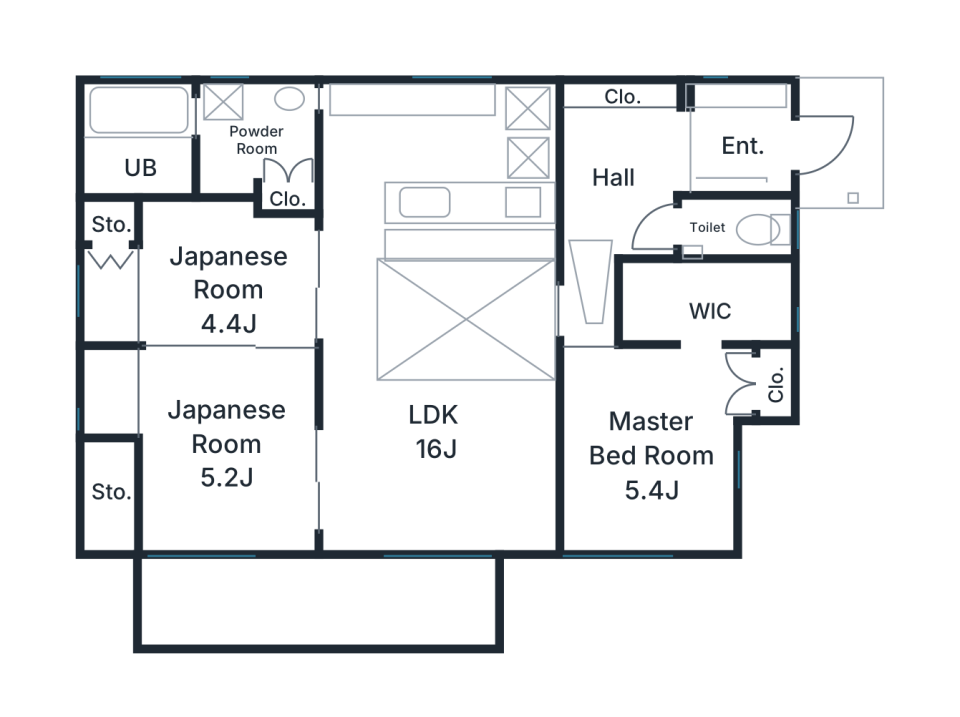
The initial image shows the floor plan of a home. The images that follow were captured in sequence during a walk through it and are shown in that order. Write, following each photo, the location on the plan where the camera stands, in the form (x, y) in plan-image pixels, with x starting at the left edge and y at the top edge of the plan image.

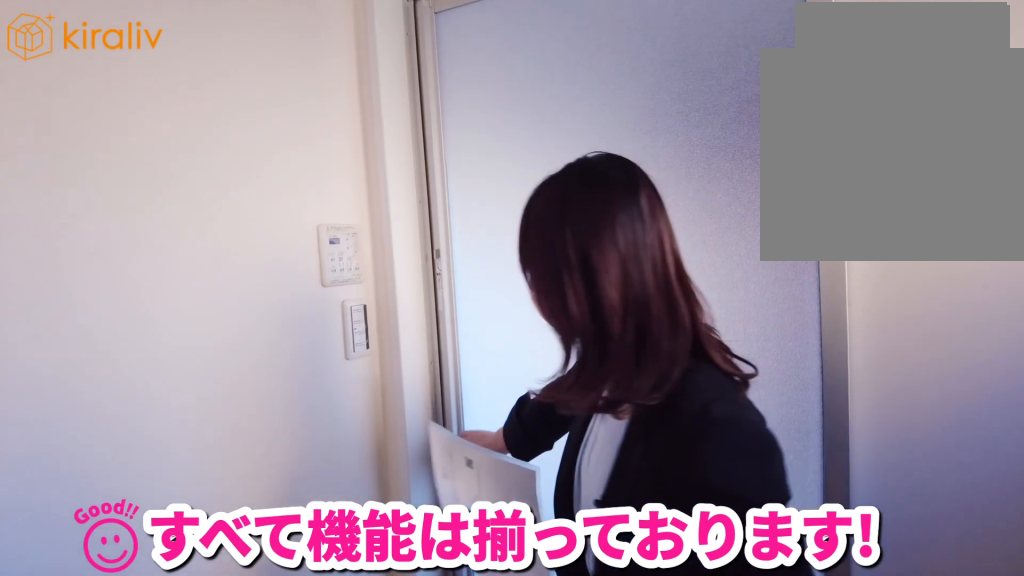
(169, 168)
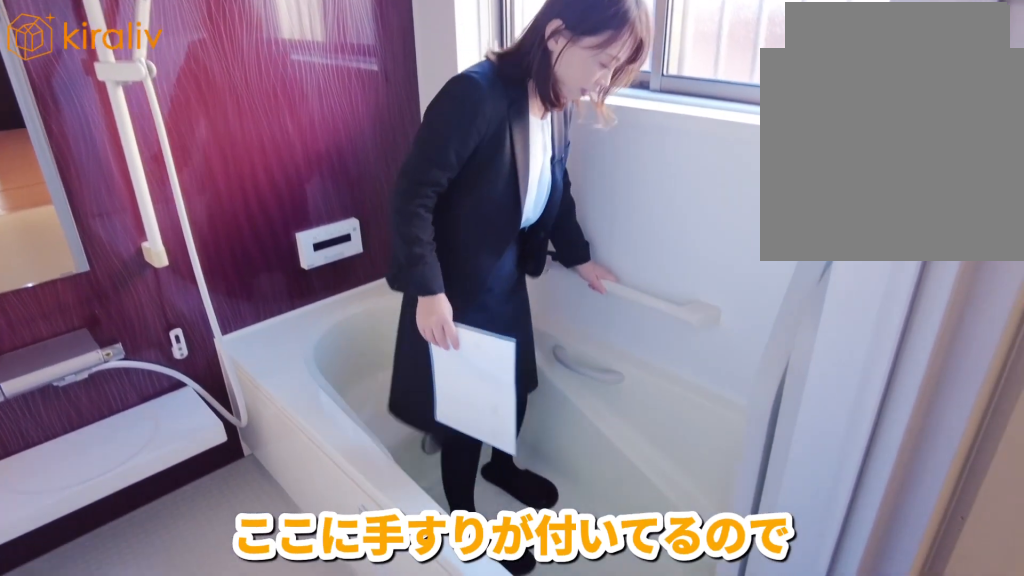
(147, 170)
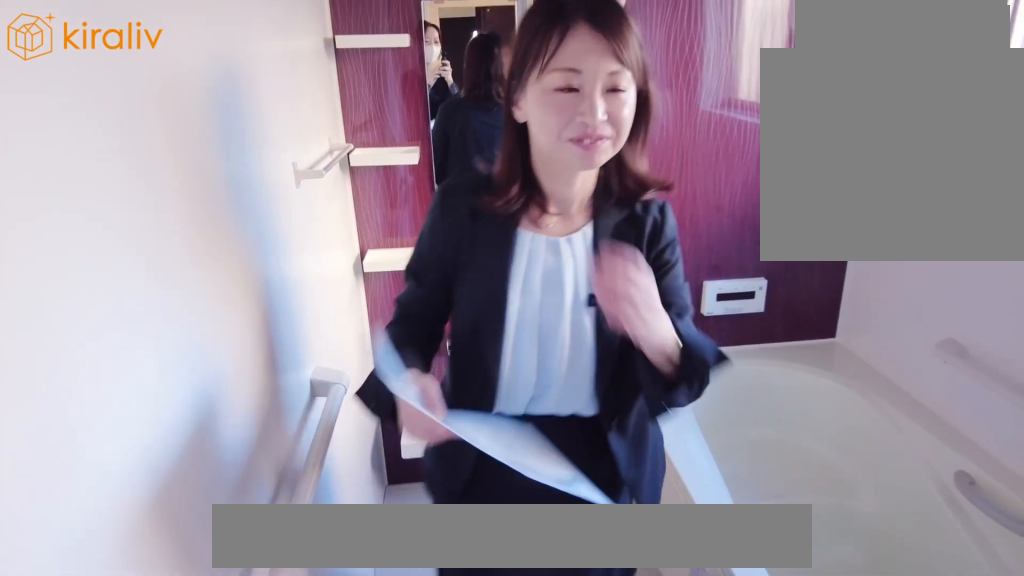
(146, 168)
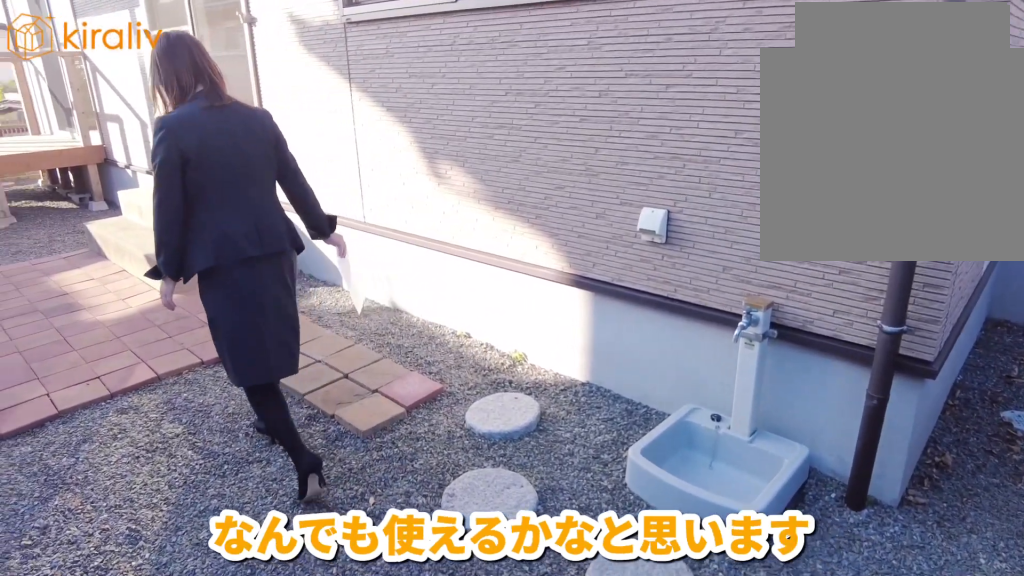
(655, 561)
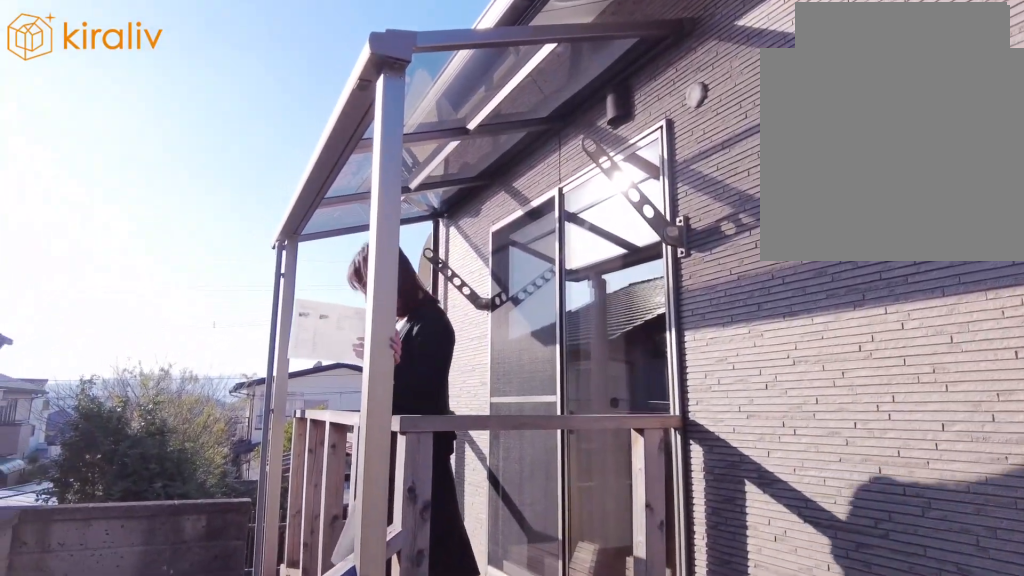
(242, 640)
